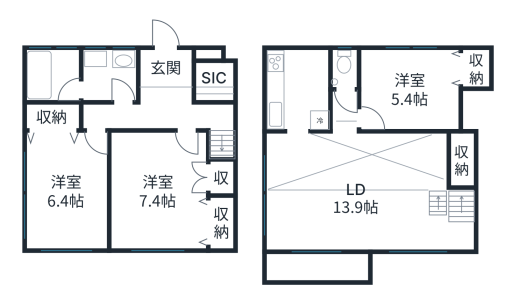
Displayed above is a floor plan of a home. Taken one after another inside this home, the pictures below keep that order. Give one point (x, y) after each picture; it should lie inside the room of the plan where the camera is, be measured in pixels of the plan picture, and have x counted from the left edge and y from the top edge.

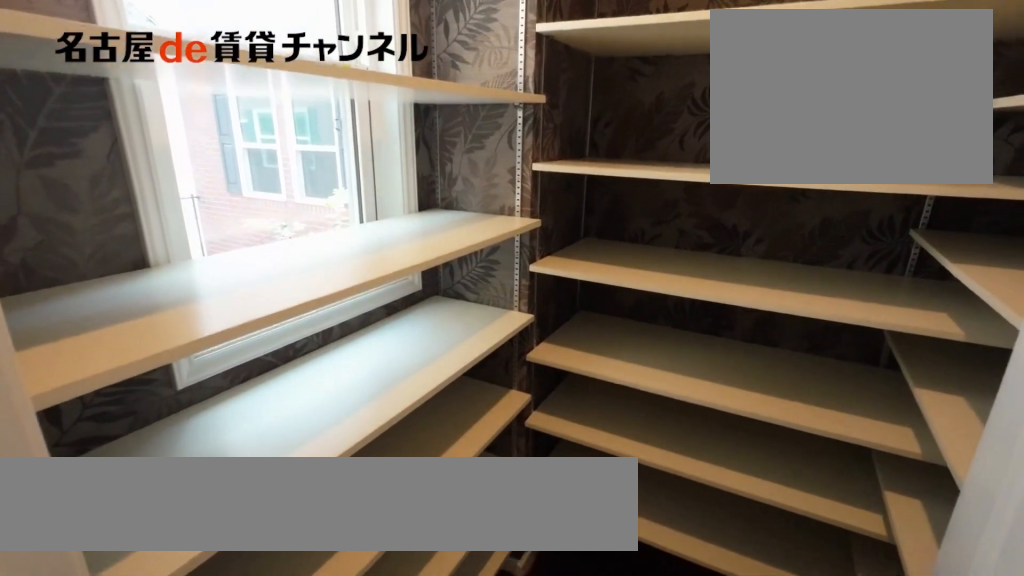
(215, 81)
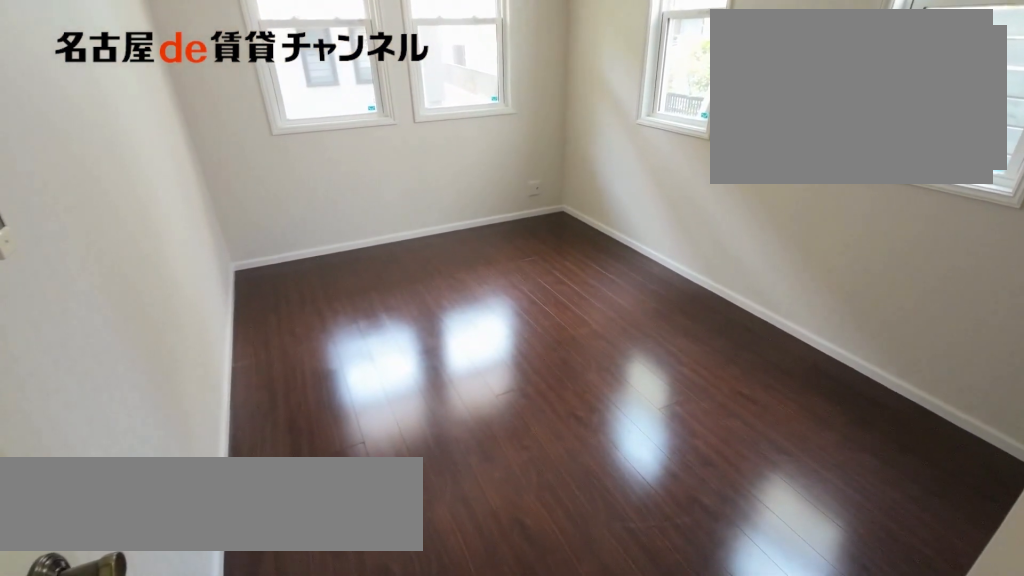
(67, 182)
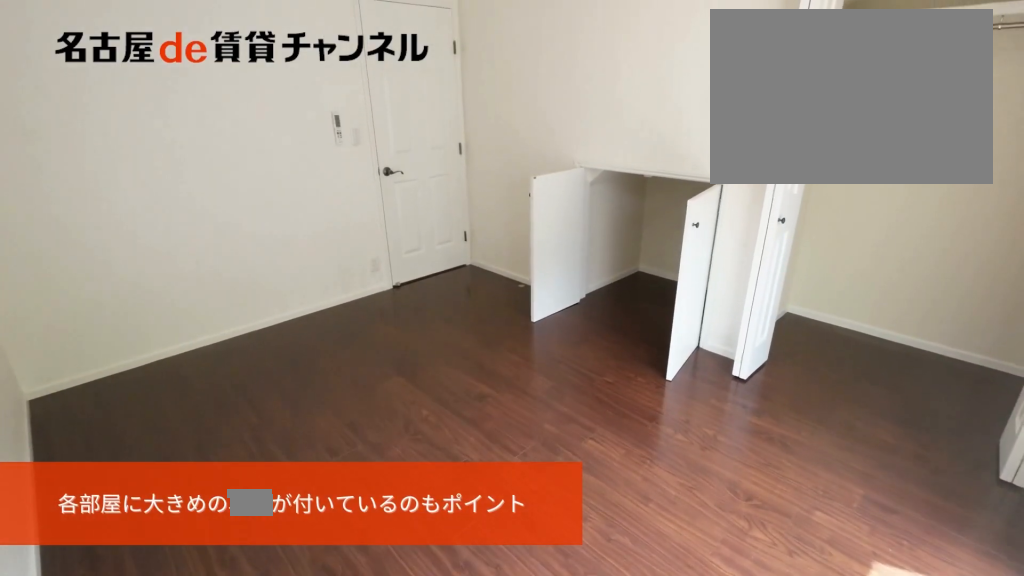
(169, 194)
